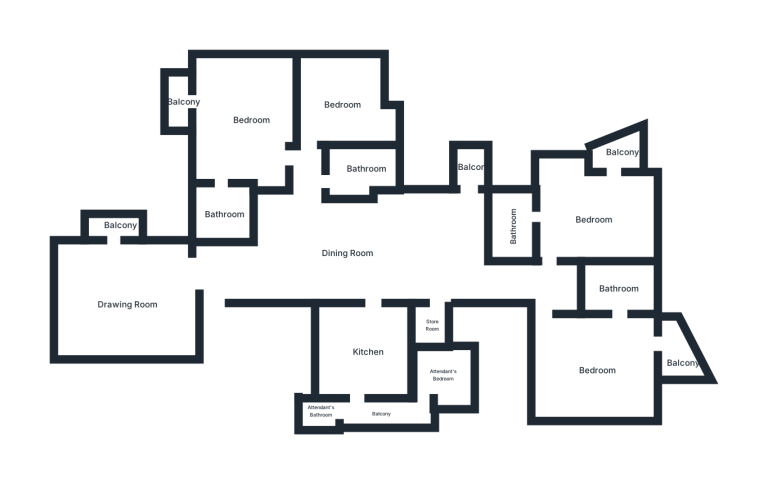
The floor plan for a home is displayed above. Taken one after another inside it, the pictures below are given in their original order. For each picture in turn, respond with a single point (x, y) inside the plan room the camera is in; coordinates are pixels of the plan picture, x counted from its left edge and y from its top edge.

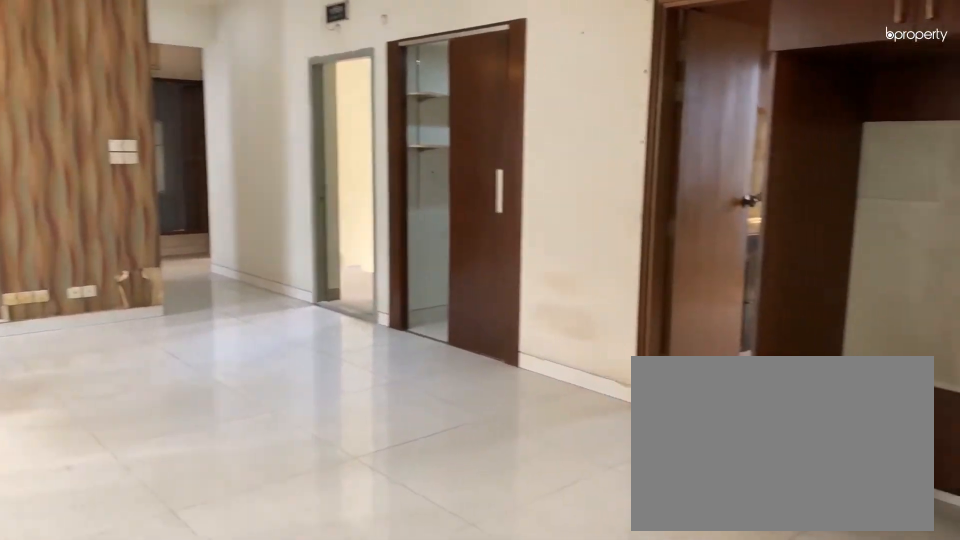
(347, 253)
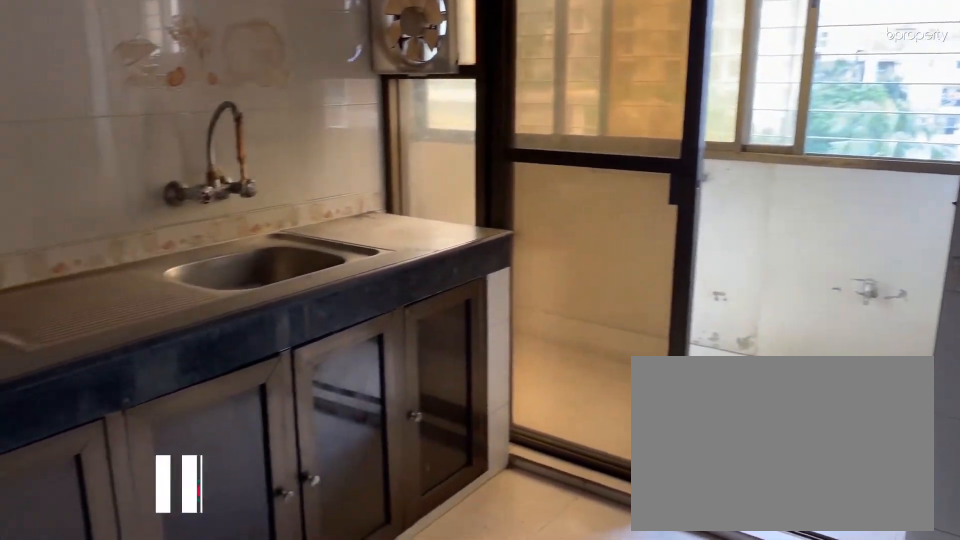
(371, 351)
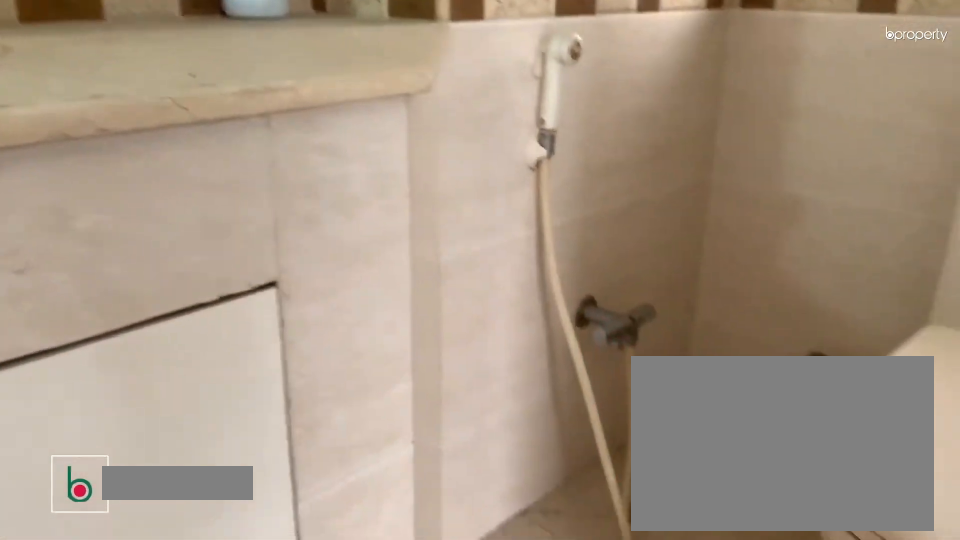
(620, 291)
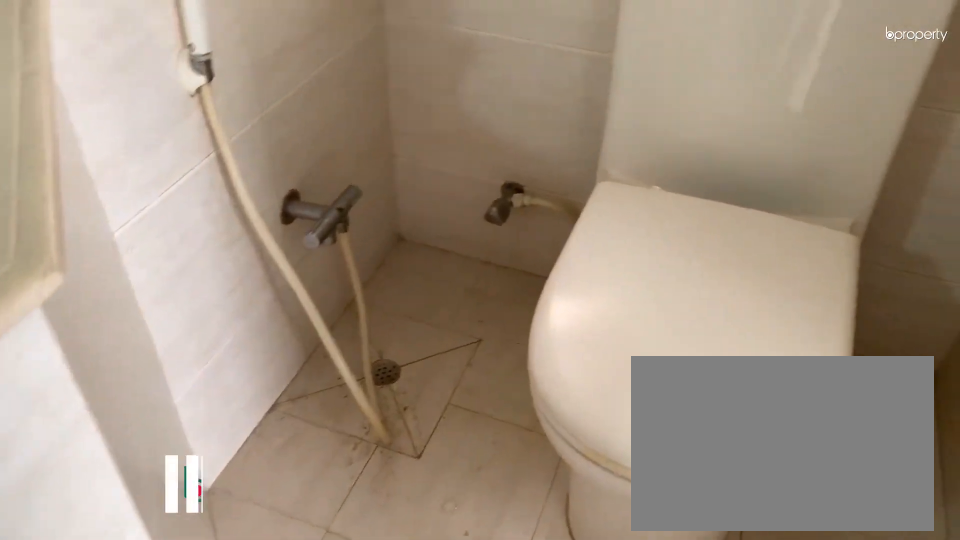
(620, 291)
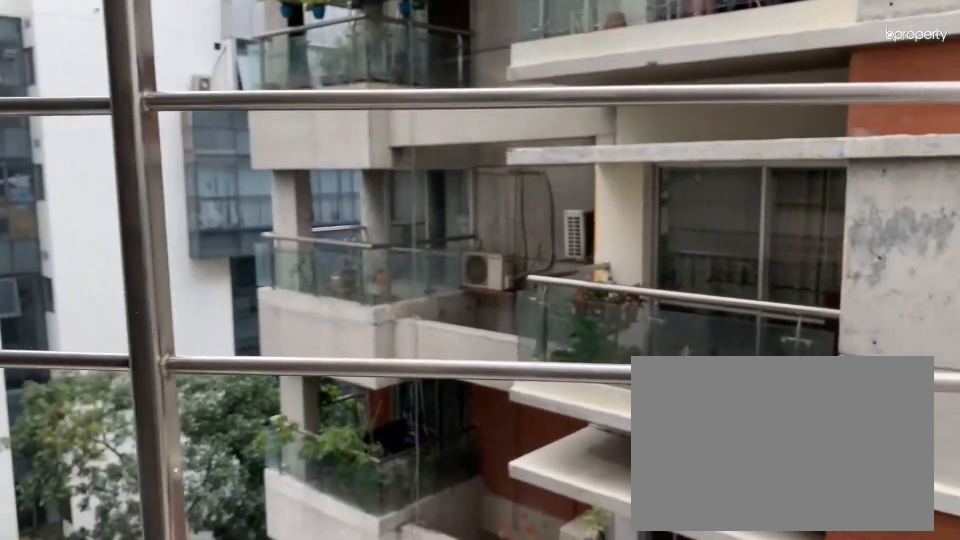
(681, 361)
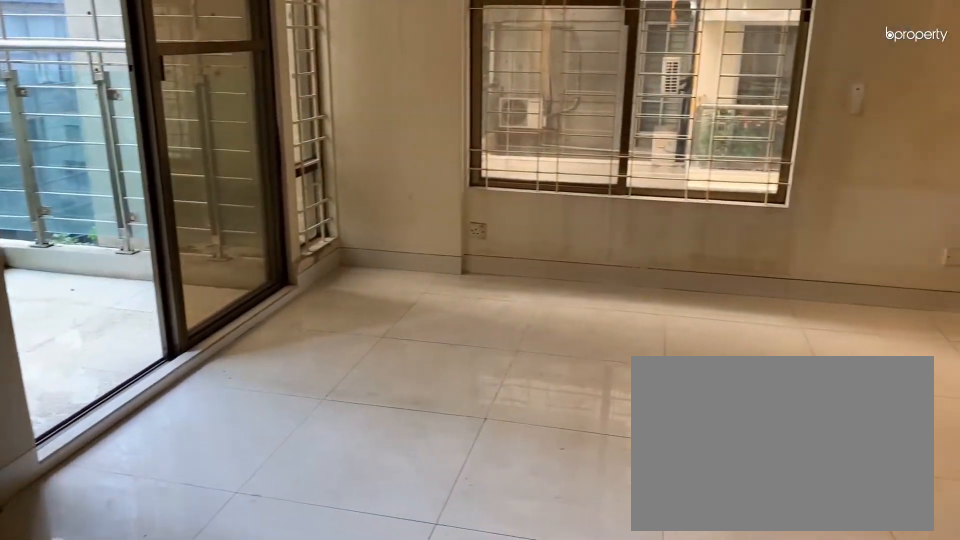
(595, 214)
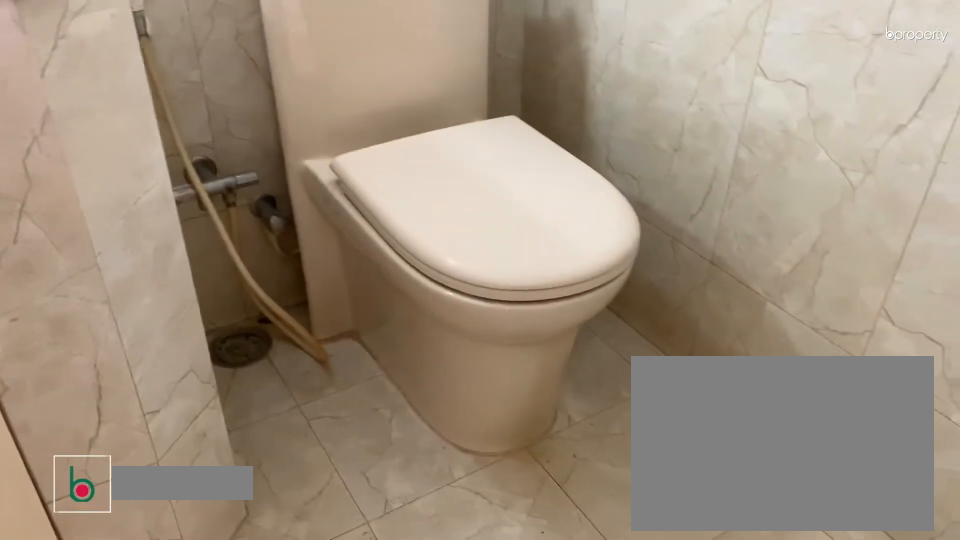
(514, 226)
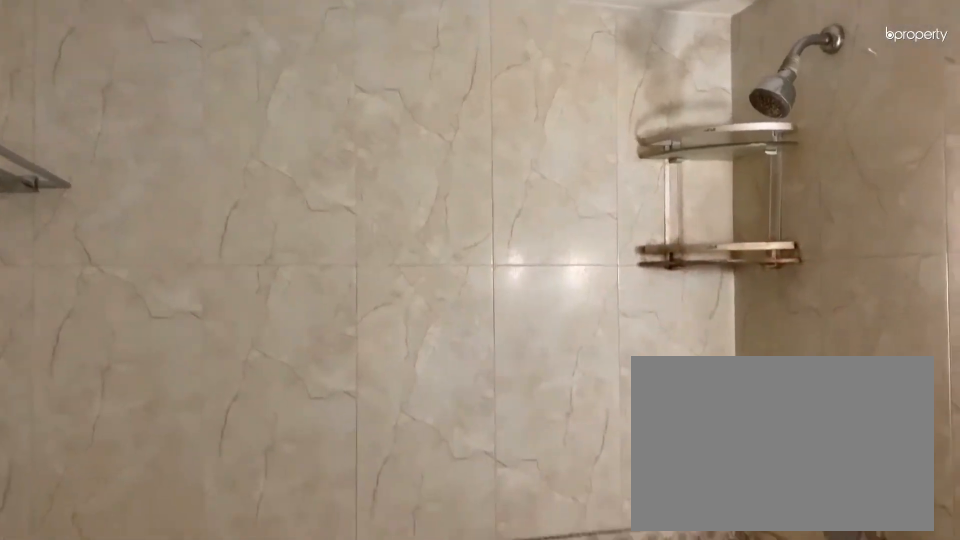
(514, 226)
